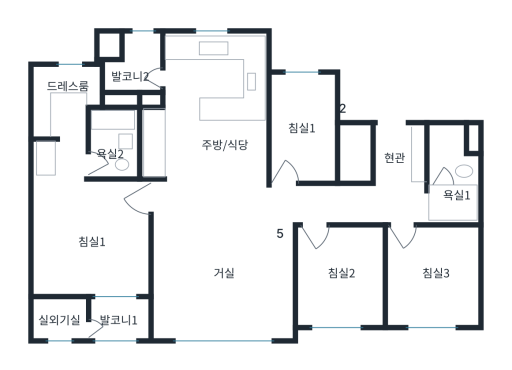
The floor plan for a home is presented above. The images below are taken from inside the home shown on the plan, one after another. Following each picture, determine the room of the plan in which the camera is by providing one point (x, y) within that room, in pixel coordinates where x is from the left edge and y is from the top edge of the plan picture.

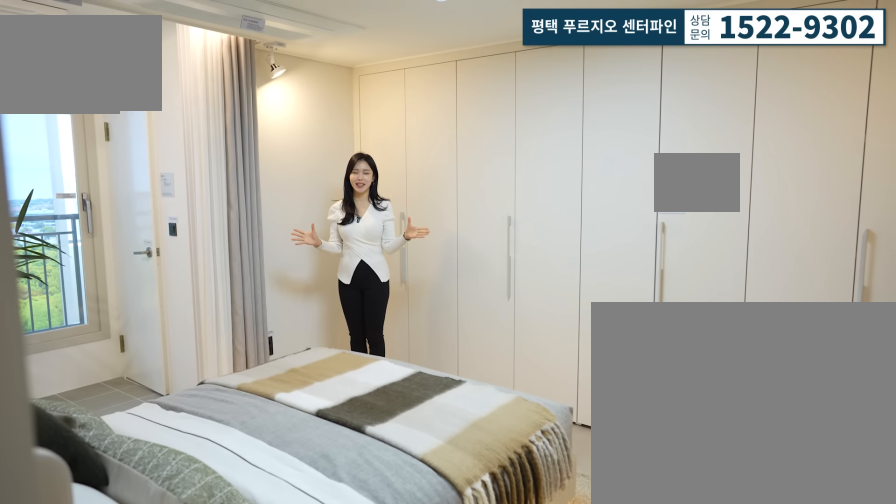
(92, 241)
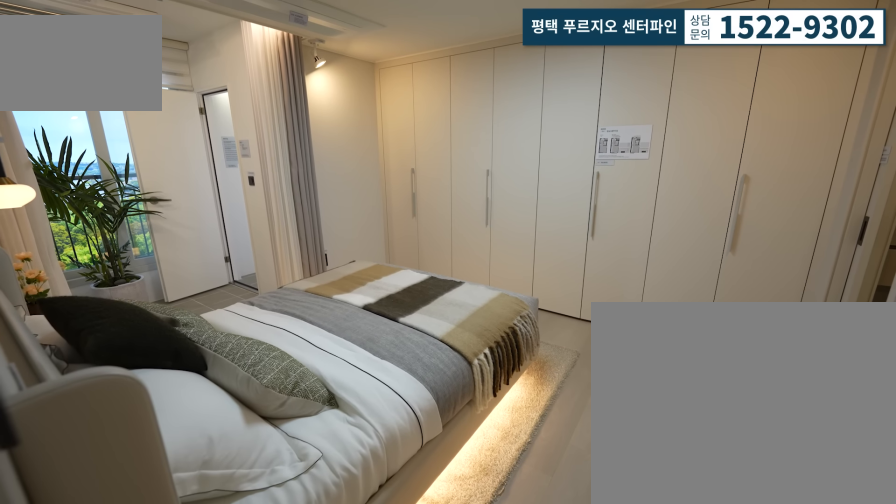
(91, 240)
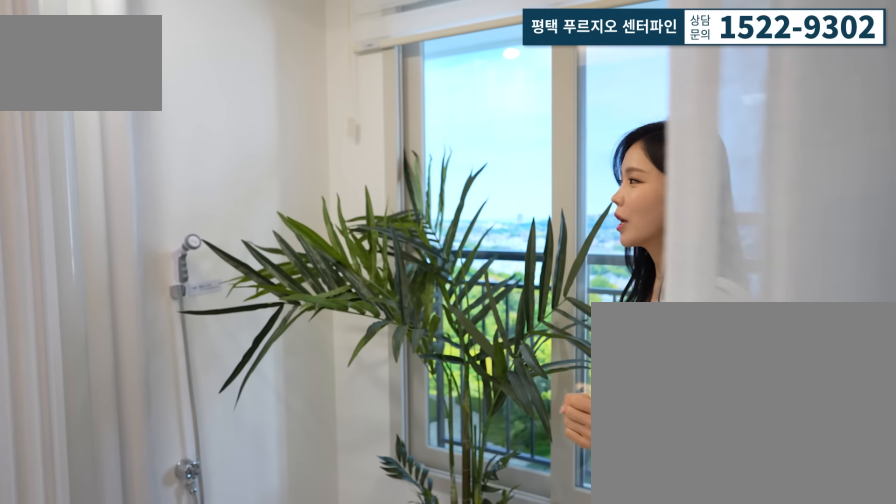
(112, 312)
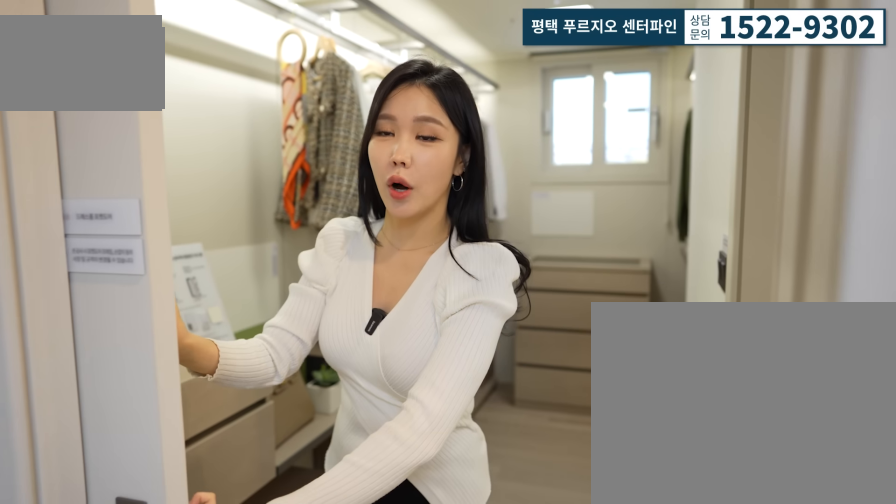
(66, 118)
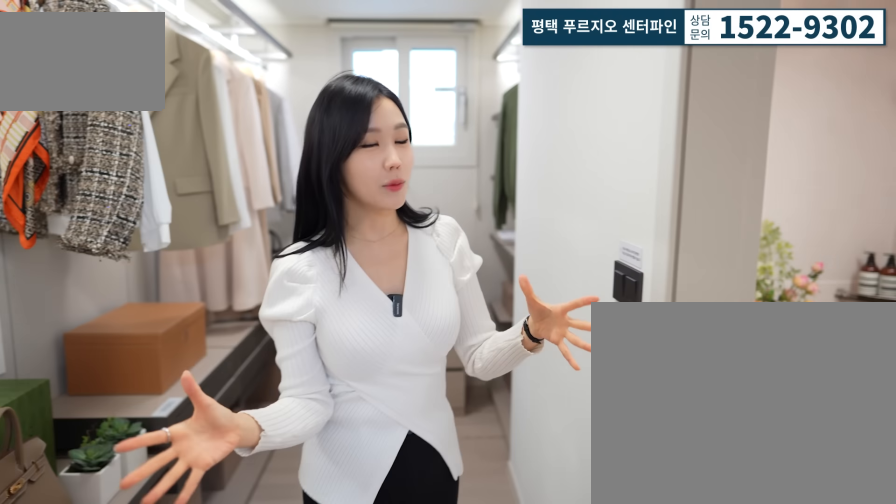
(66, 118)
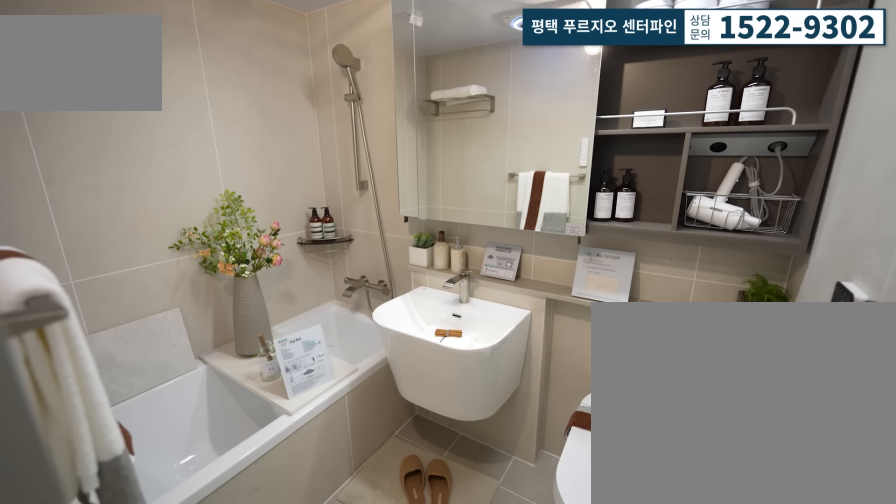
(112, 161)
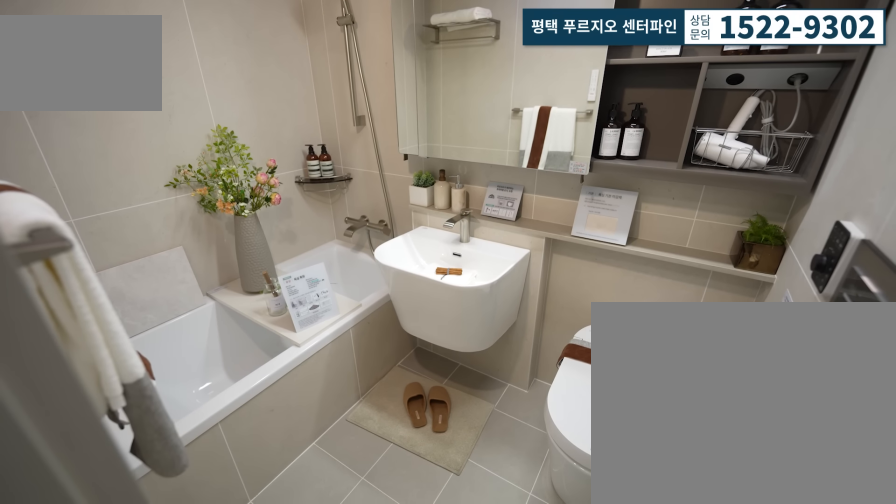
(127, 148)
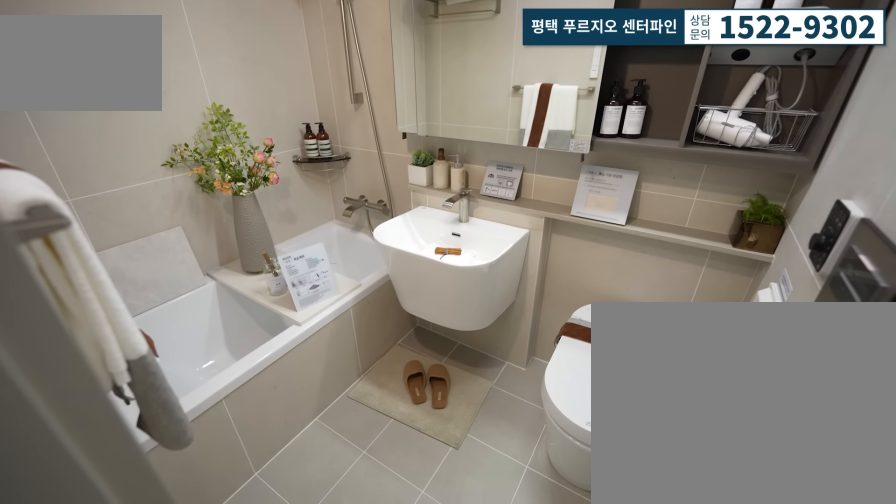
(112, 161)
